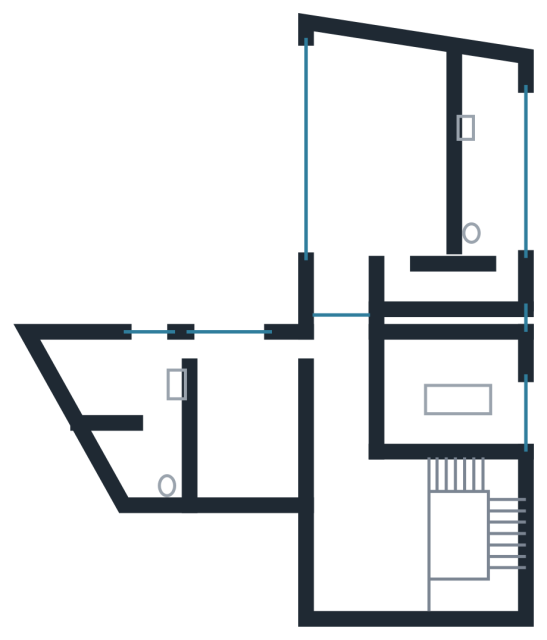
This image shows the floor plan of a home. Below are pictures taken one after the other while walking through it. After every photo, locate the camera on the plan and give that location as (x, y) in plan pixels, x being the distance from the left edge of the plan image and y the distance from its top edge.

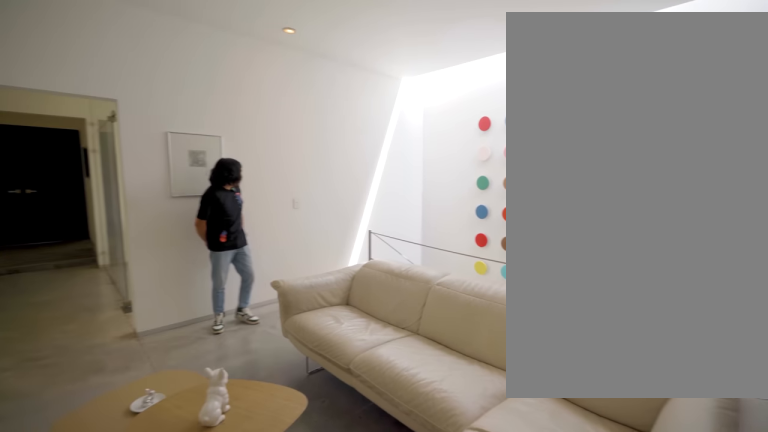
(356, 540)
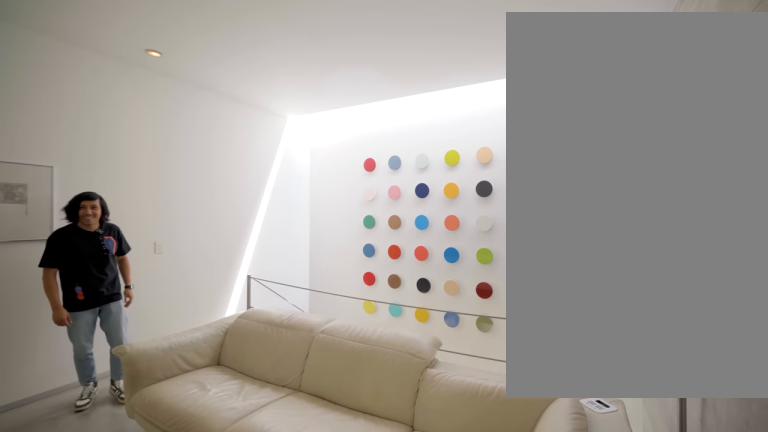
(356, 540)
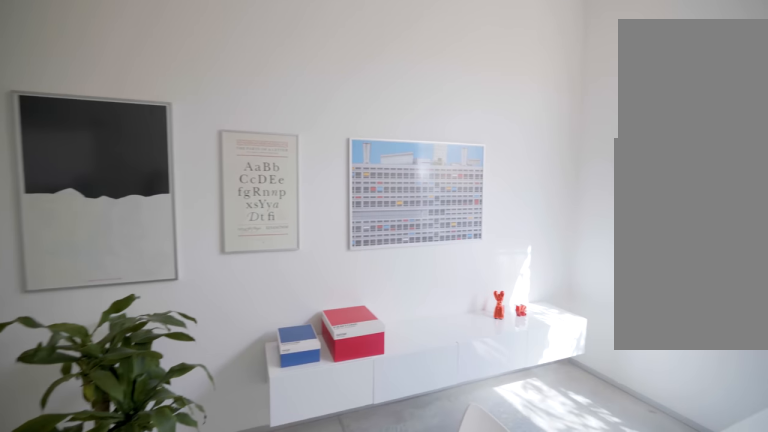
(433, 419)
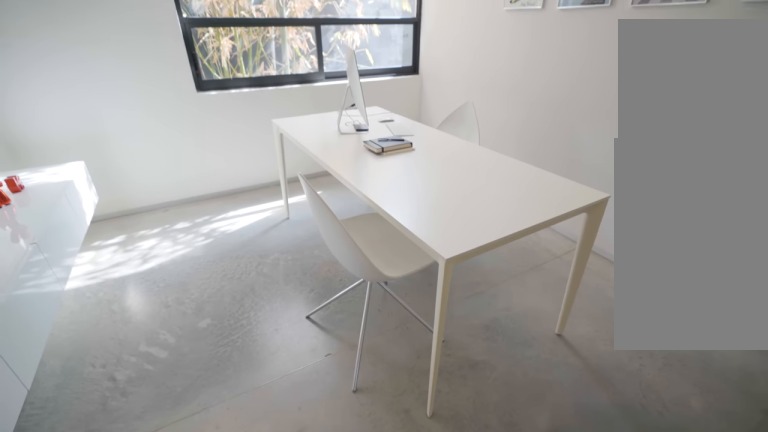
(405, 364)
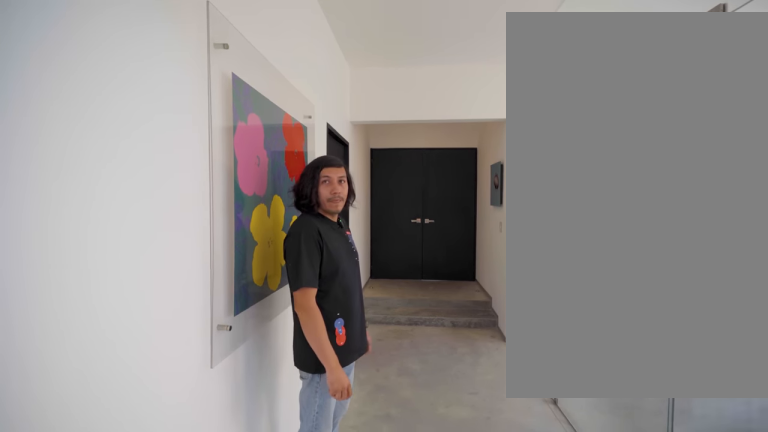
(343, 432)
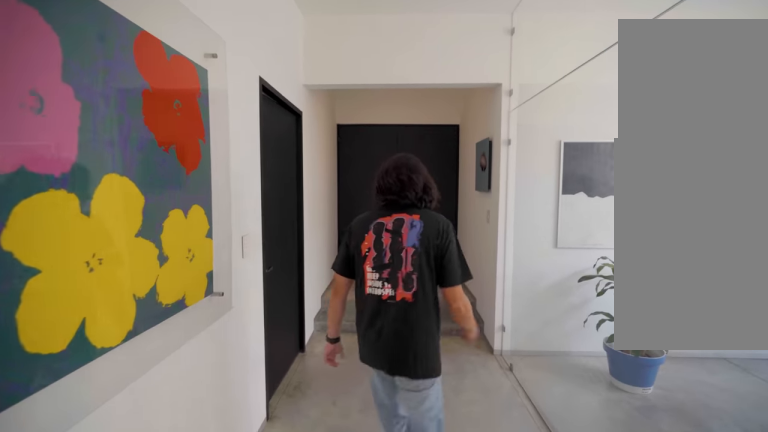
(342, 432)
